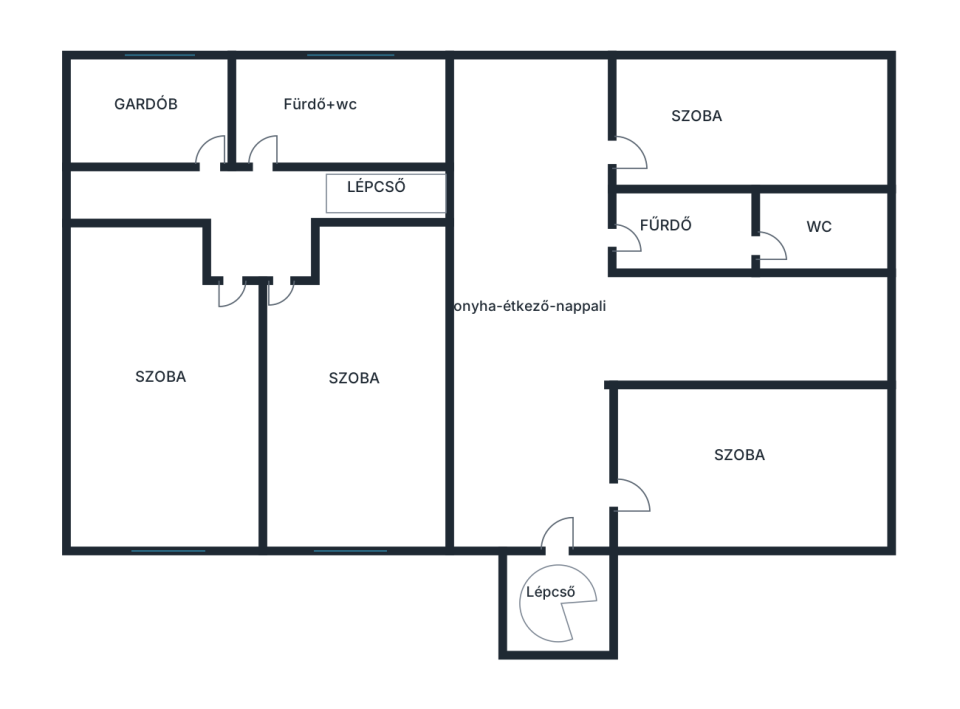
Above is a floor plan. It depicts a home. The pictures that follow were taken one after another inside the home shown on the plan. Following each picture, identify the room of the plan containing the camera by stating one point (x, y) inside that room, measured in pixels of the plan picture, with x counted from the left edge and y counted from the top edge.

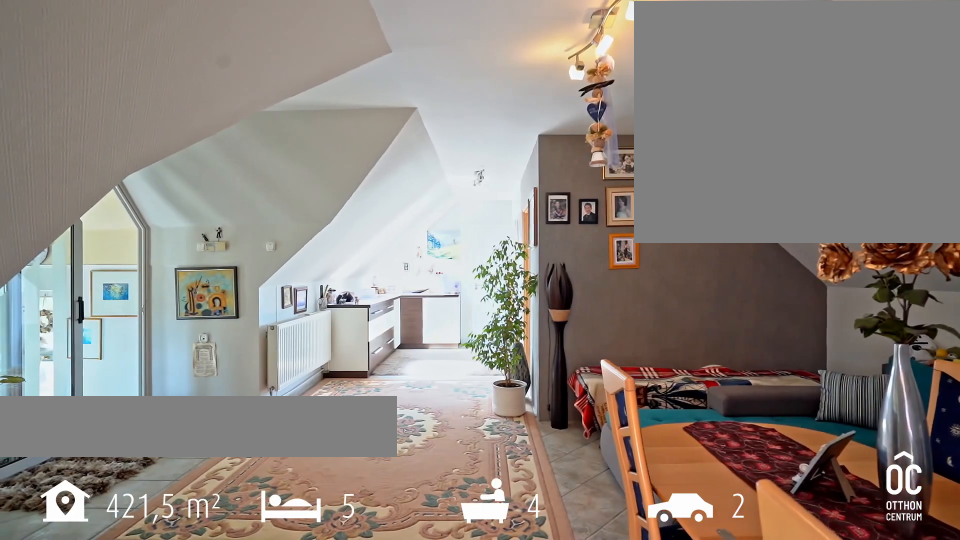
(584, 324)
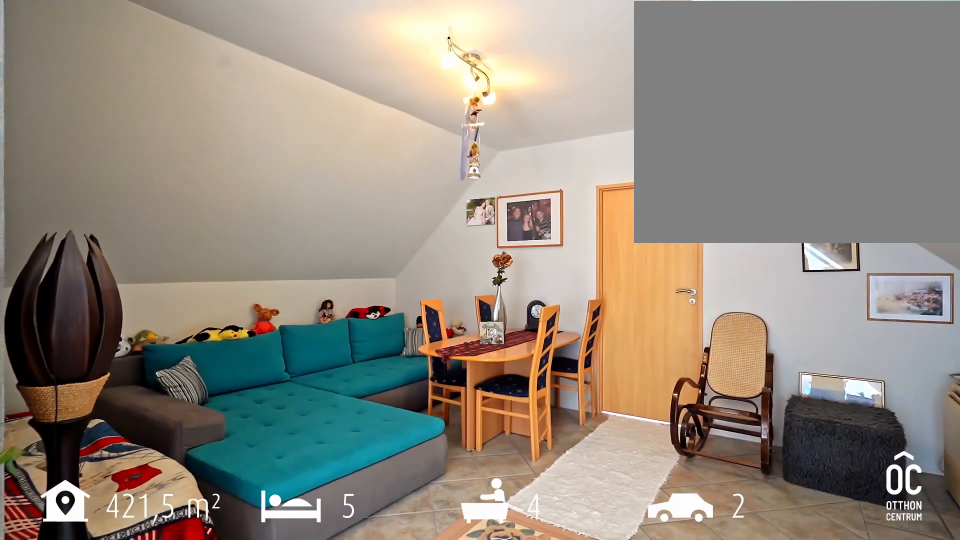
(584, 324)
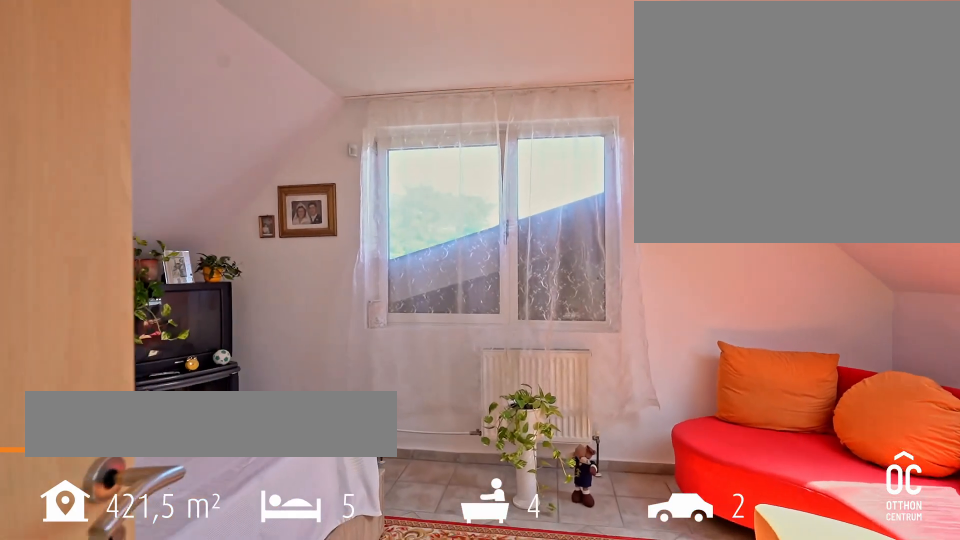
(753, 469)
